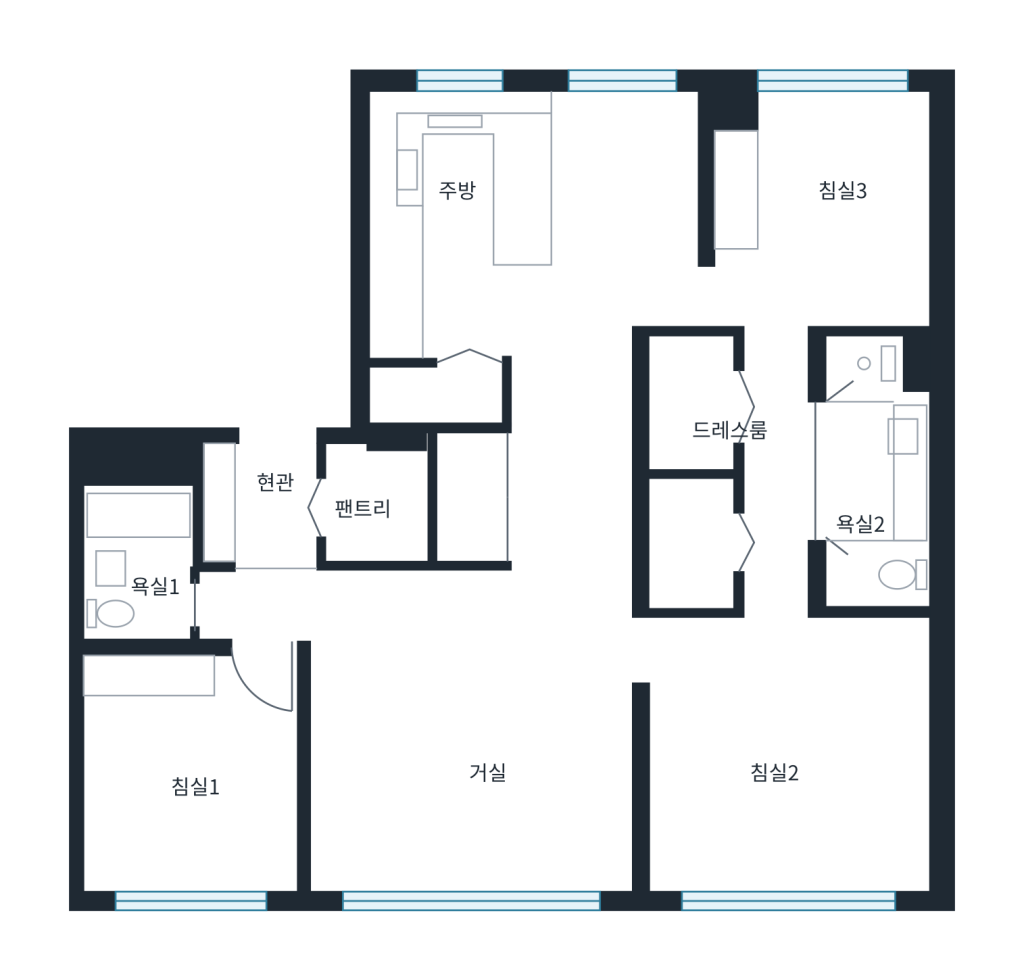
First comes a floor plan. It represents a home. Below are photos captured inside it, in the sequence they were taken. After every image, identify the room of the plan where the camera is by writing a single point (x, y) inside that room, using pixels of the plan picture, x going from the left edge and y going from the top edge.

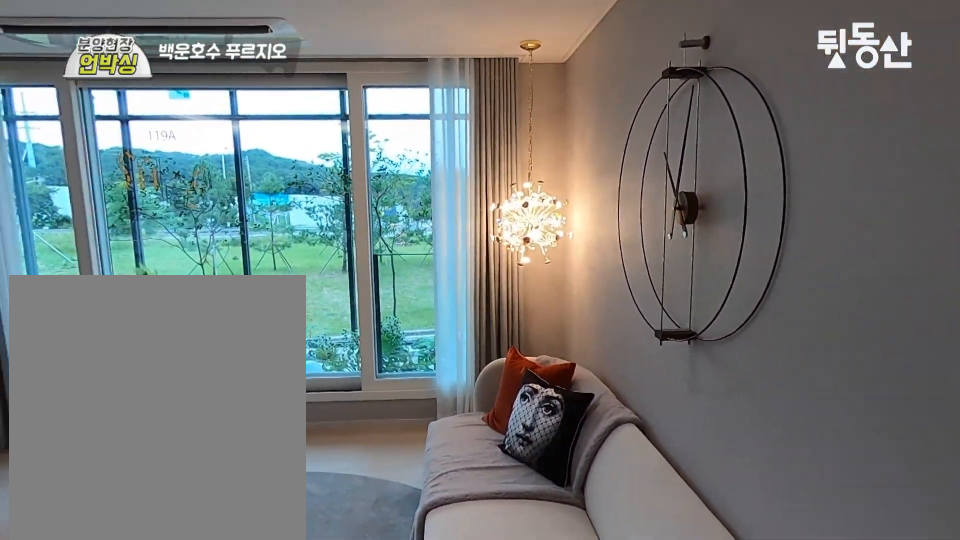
(492, 800)
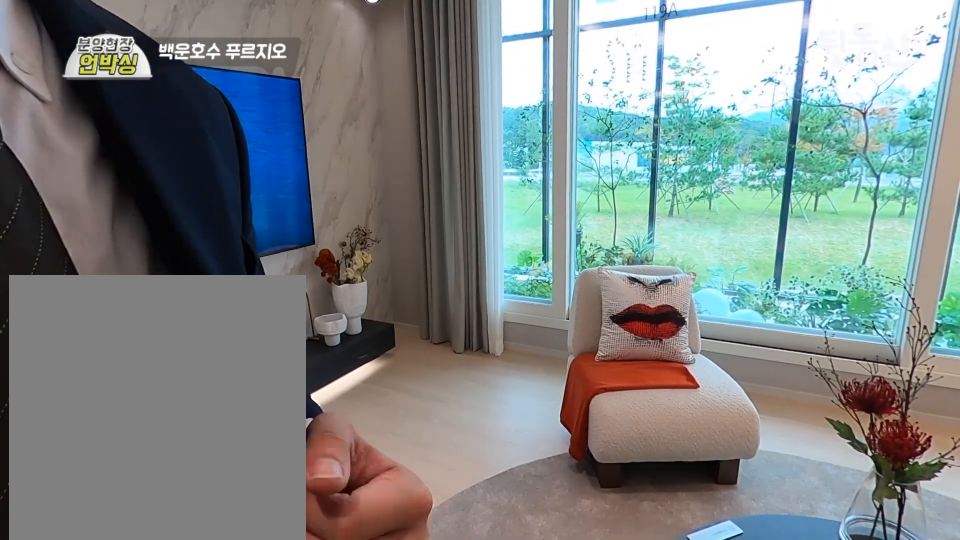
(492, 798)
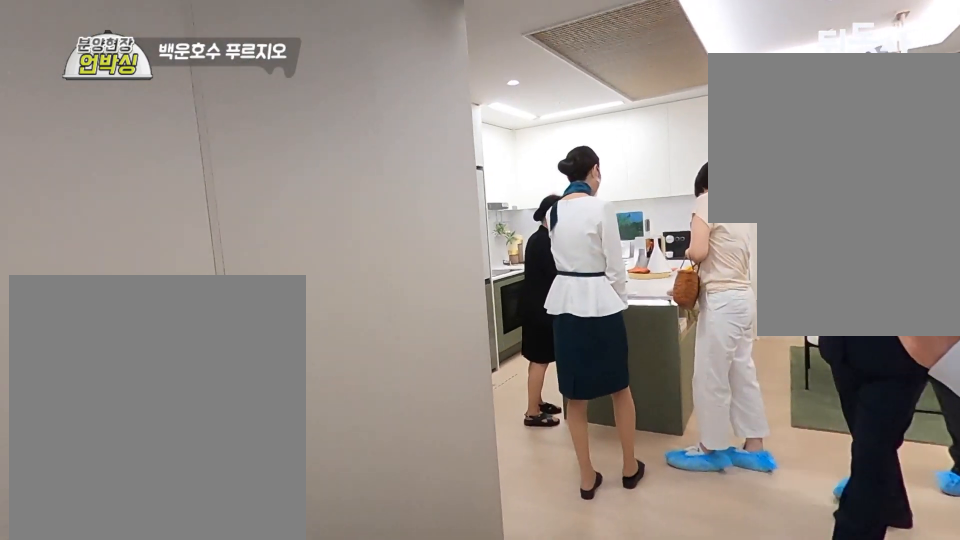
(571, 516)
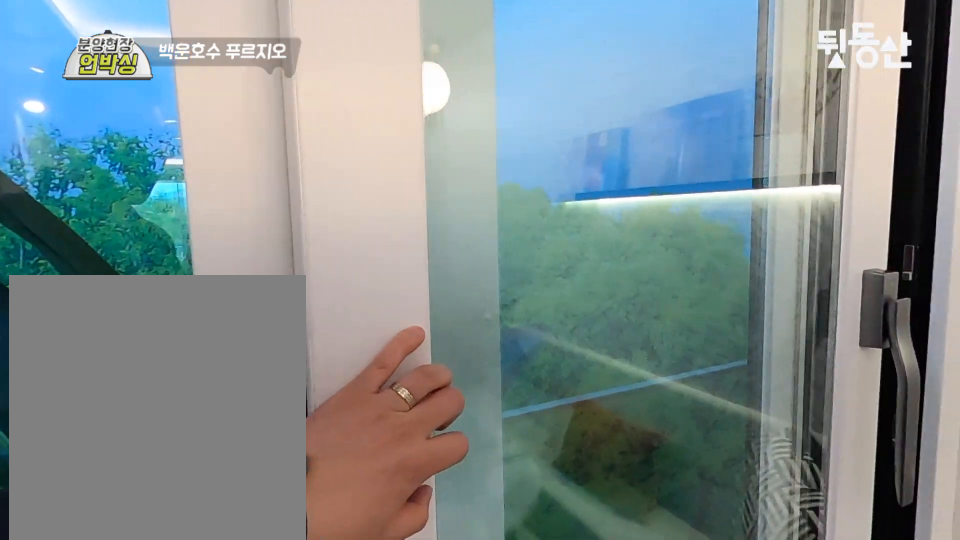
(620, 244)
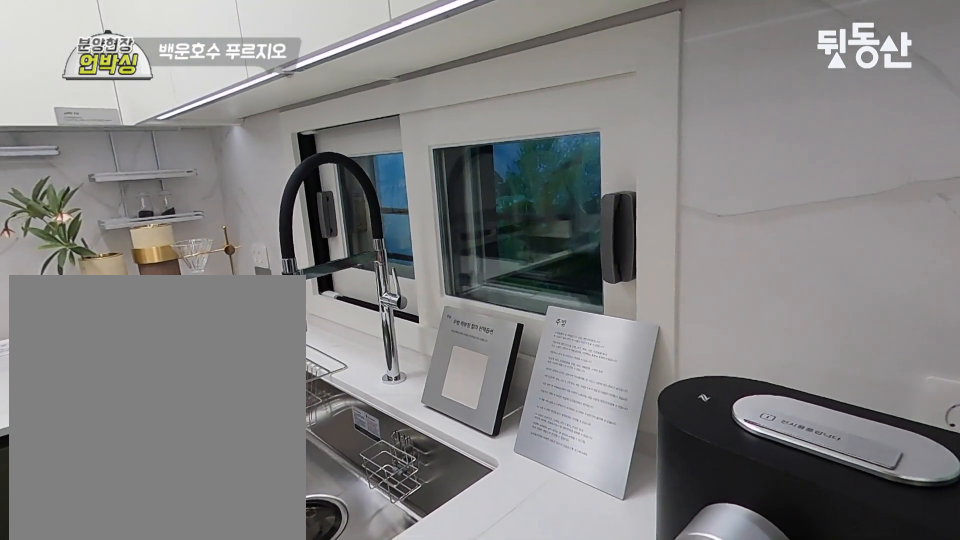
(621, 247)
